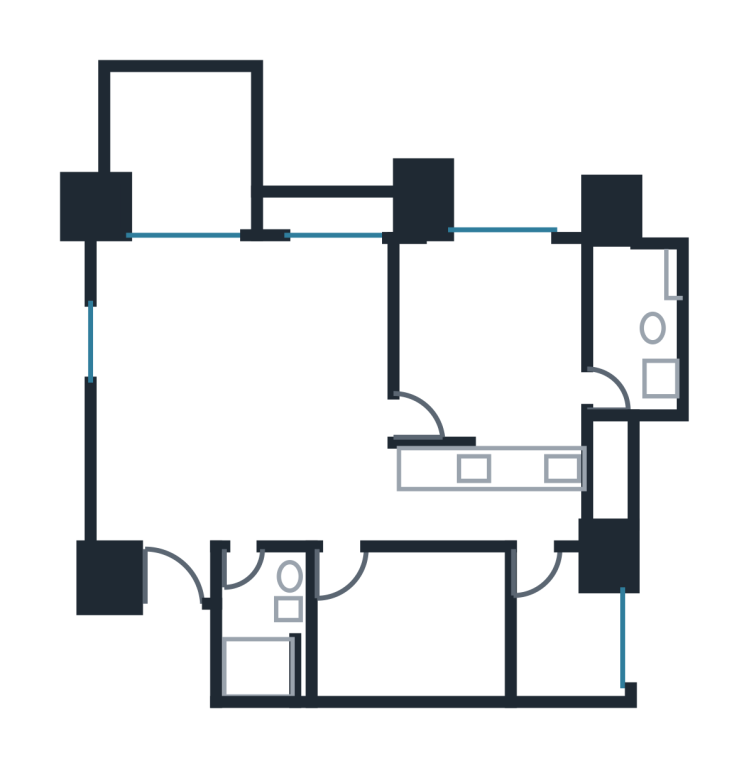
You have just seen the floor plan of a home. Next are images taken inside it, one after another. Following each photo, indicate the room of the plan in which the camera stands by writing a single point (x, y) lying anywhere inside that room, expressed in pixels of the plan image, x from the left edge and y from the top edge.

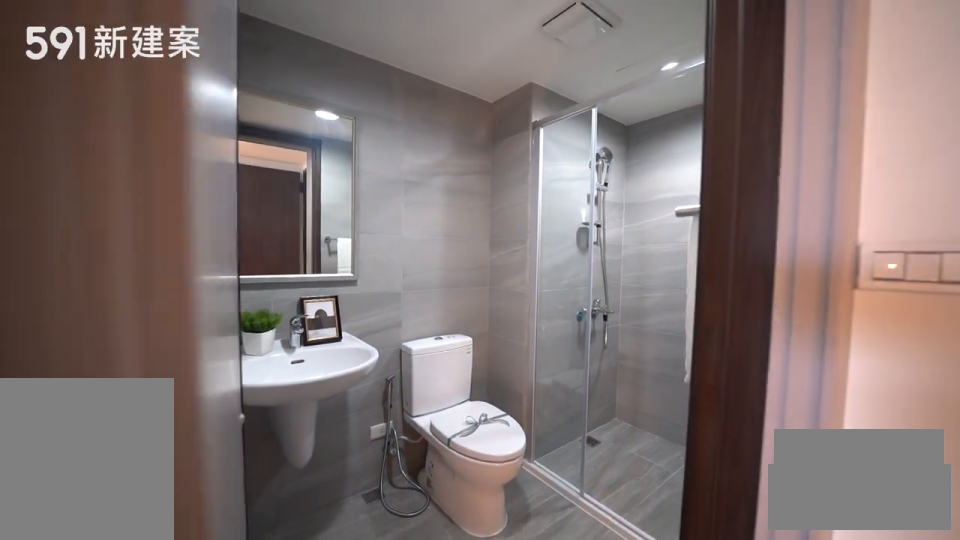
(260, 624)
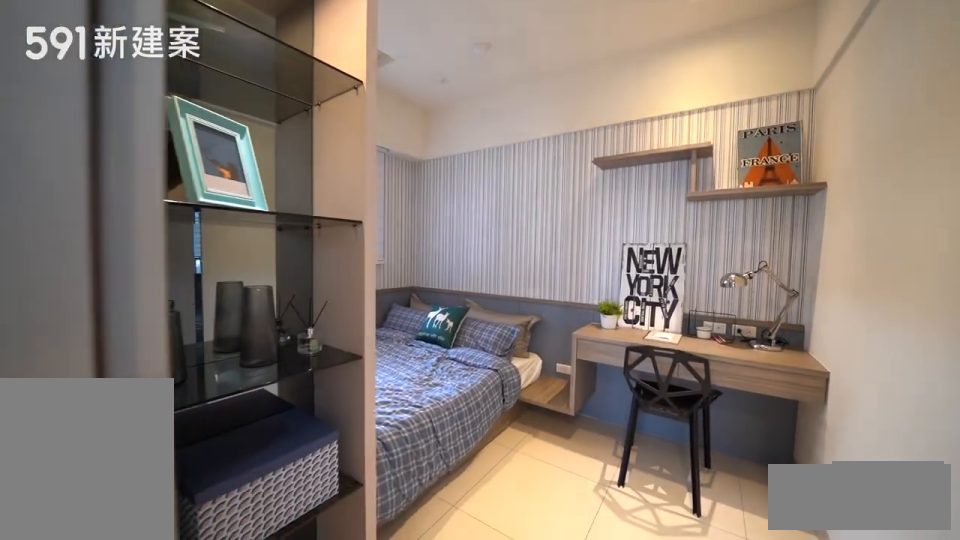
(409, 626)
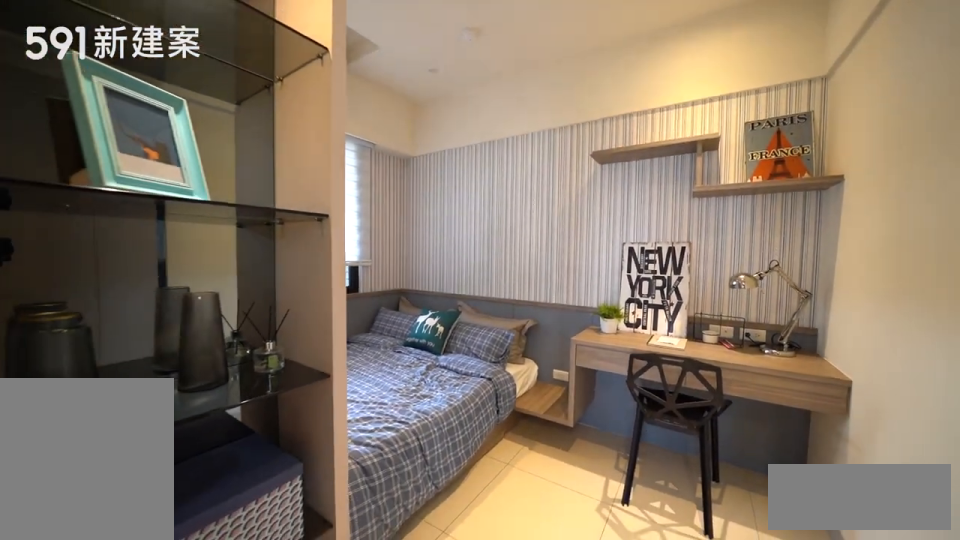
(409, 626)
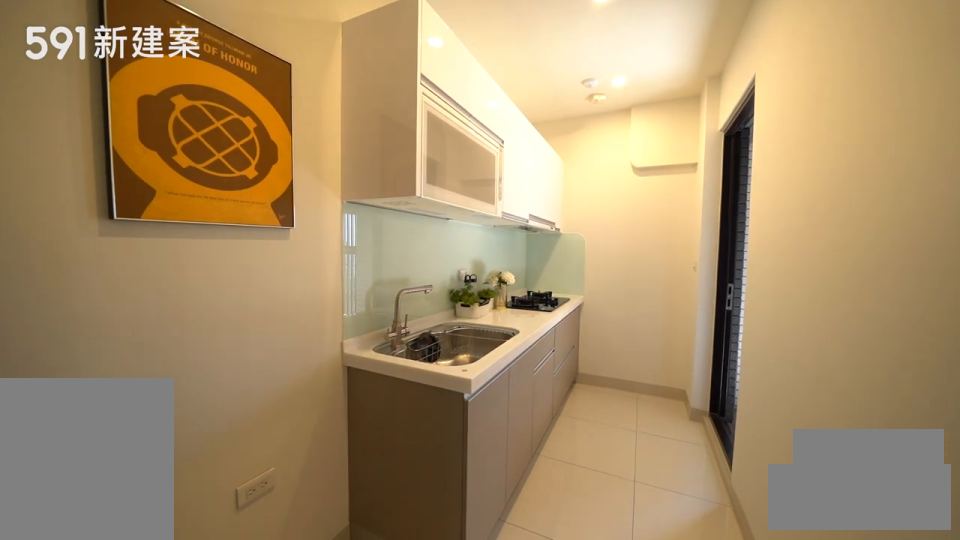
(495, 490)
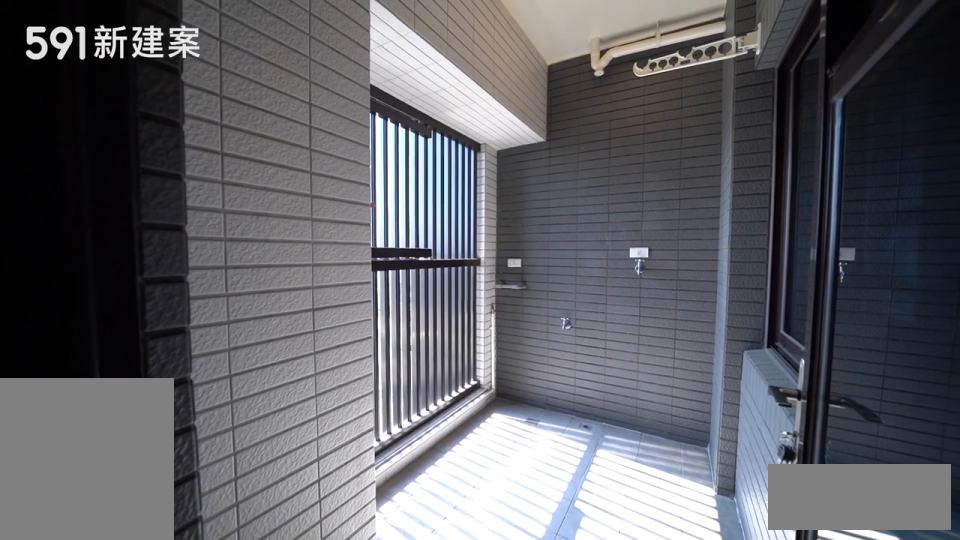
(559, 622)
